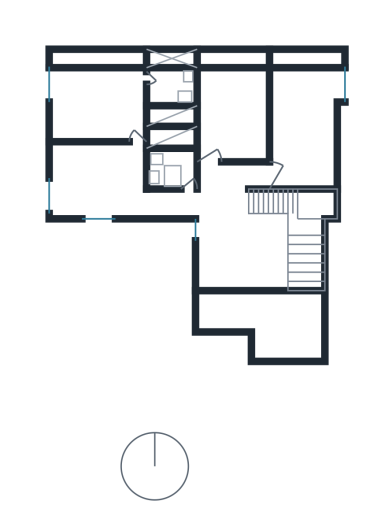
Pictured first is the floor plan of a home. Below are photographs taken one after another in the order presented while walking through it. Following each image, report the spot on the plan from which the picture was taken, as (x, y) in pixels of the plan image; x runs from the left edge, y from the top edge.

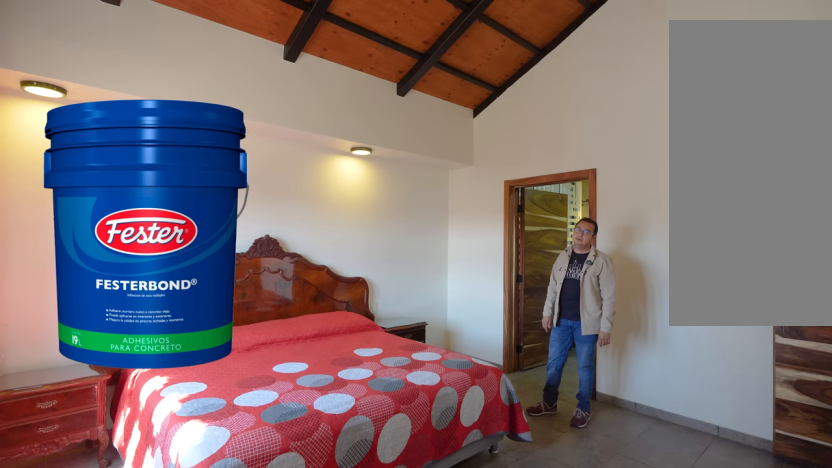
(100, 125)
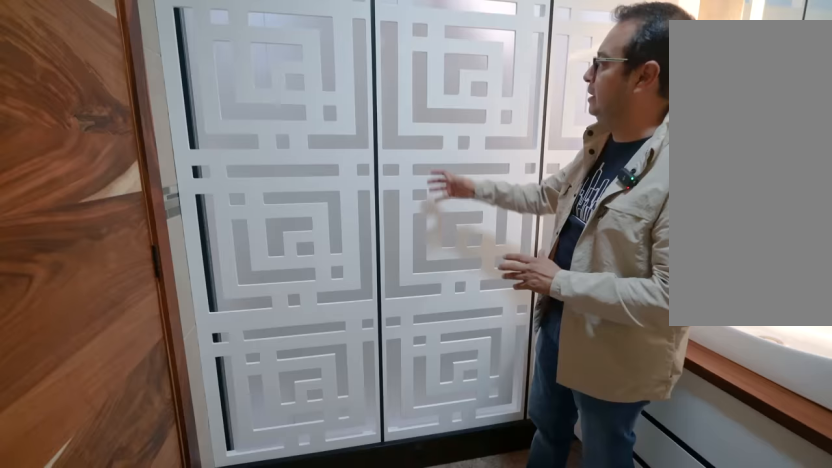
(172, 83)
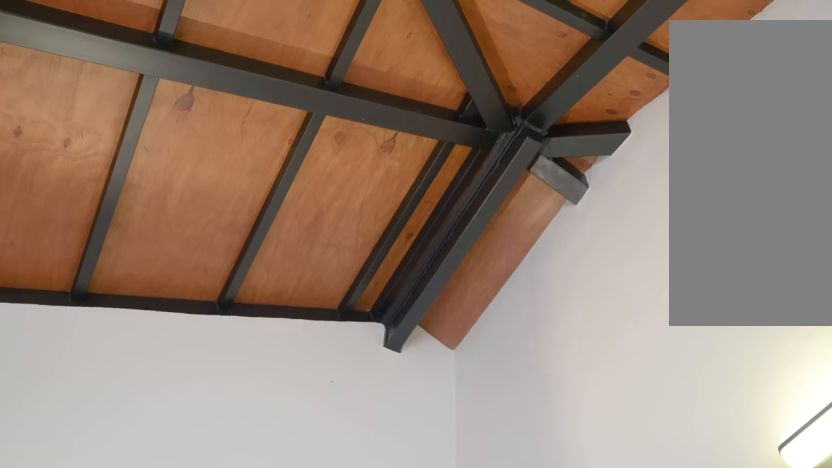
(128, 95)
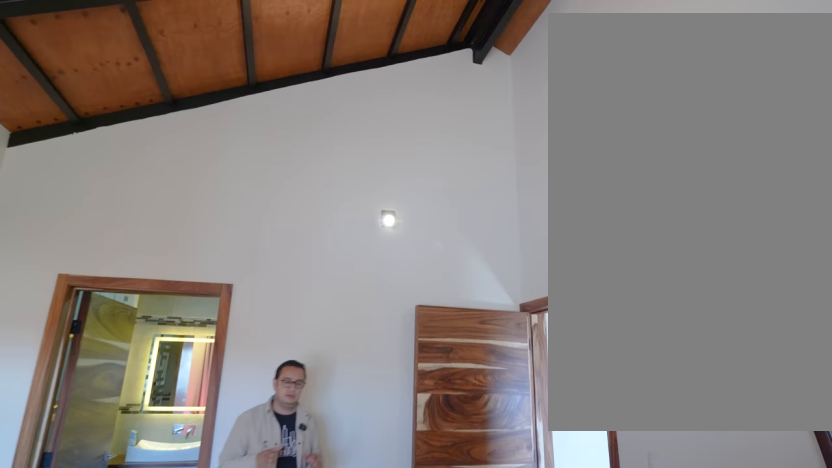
(128, 95)
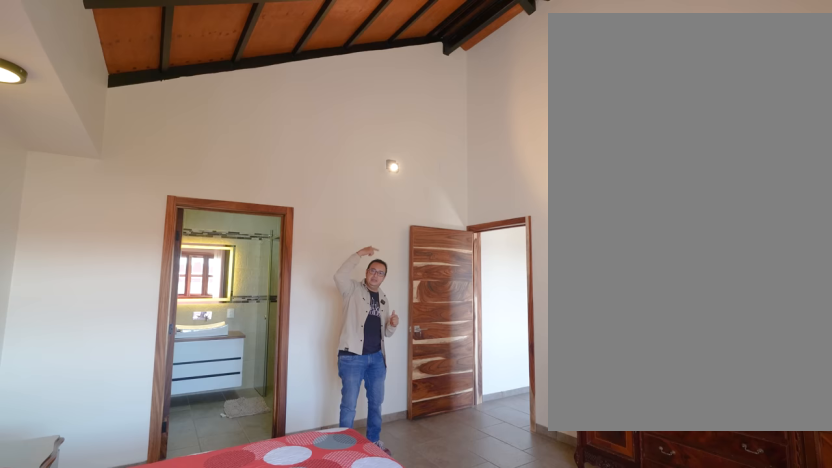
(92, 114)
